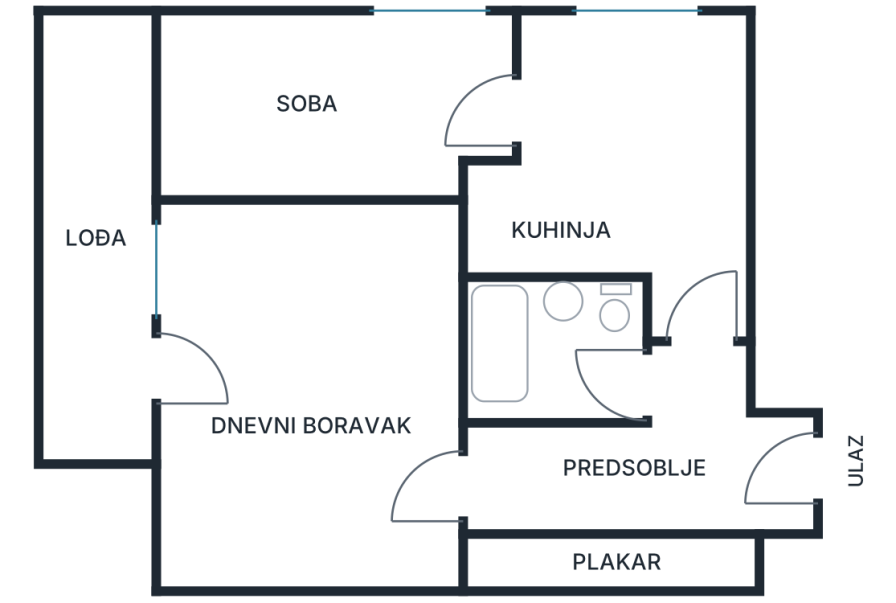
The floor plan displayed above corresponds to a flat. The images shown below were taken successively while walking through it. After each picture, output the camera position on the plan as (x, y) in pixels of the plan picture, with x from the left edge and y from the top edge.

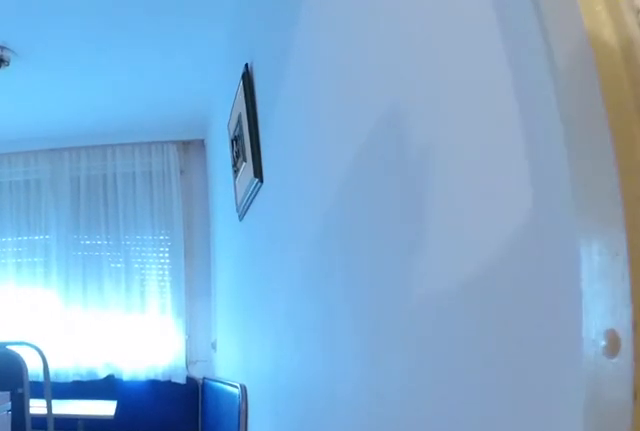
(691, 378)
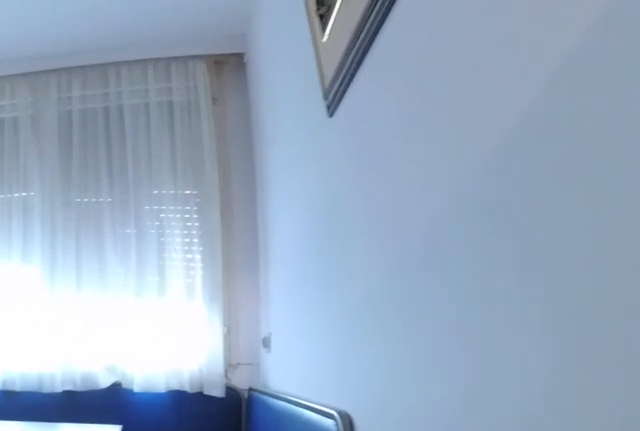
(694, 280)
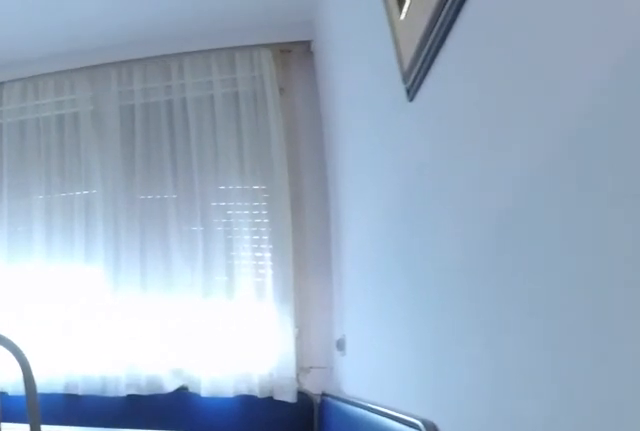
(694, 269)
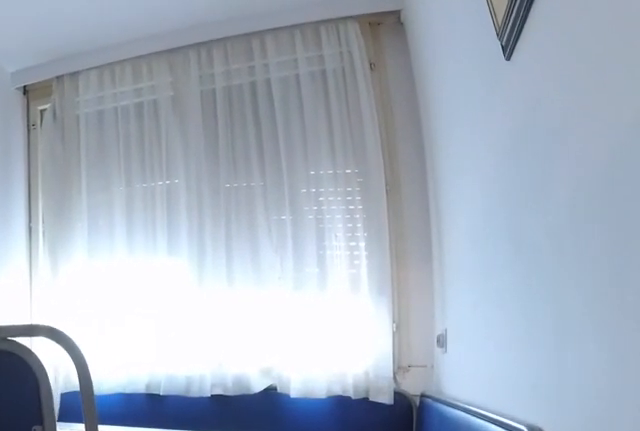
(694, 230)
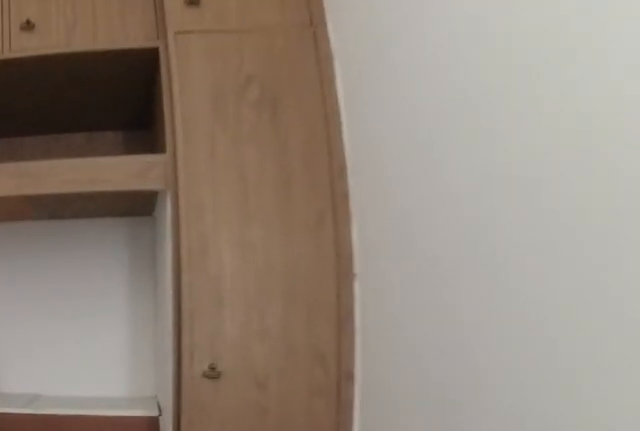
(356, 119)
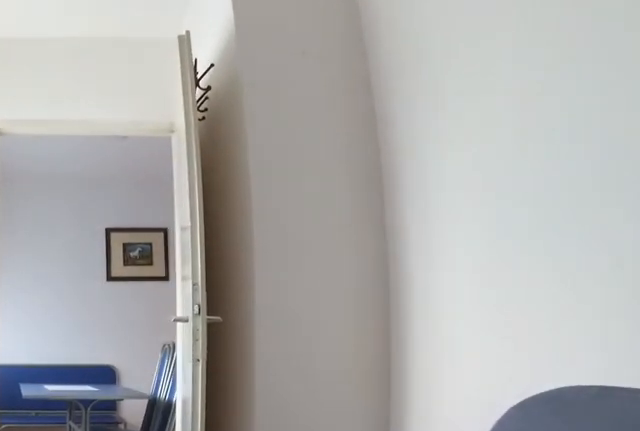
(247, 122)
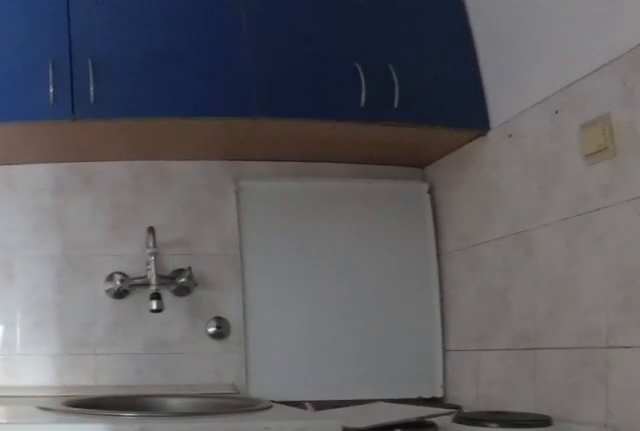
(538, 99)
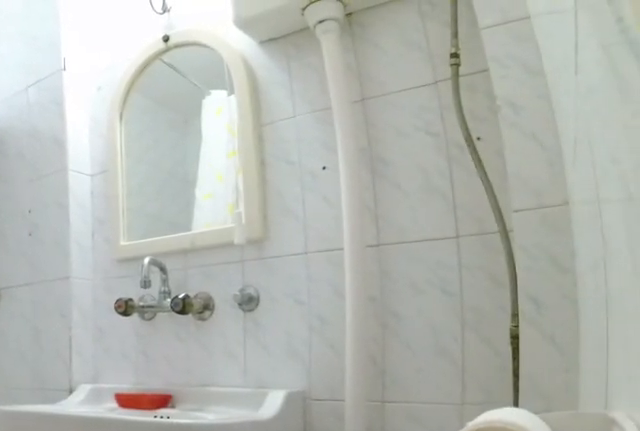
(660, 377)
